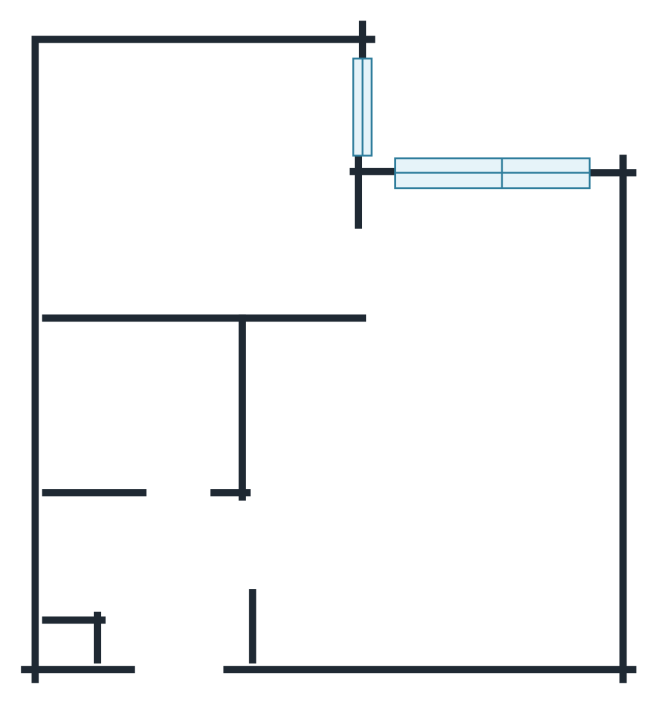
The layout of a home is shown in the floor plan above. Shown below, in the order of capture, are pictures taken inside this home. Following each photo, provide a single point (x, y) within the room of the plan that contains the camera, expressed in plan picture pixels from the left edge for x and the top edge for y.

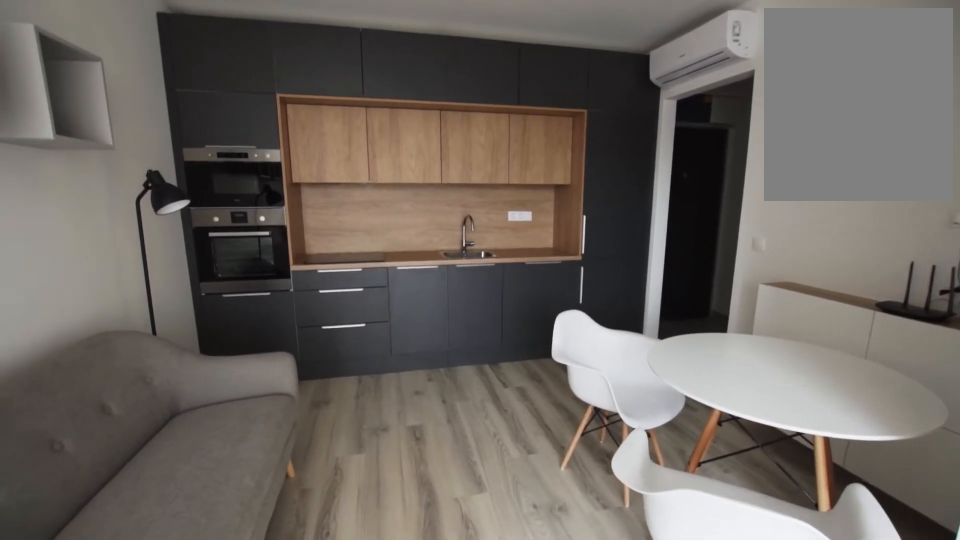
(422, 453)
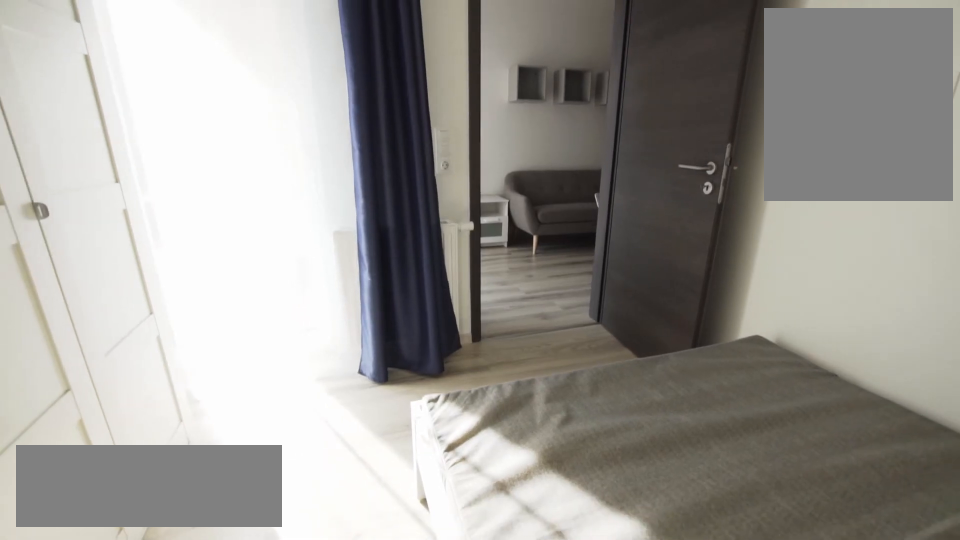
(190, 169)
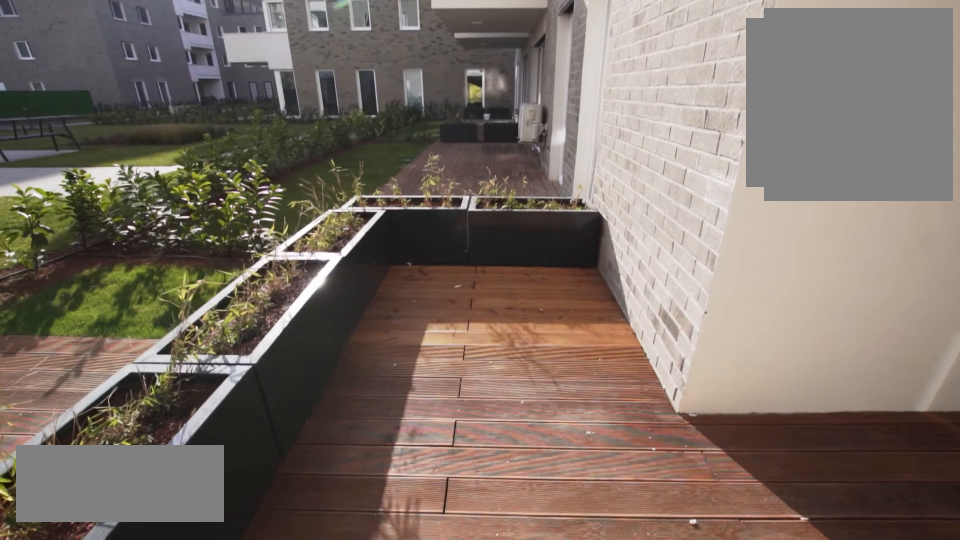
(498, 86)
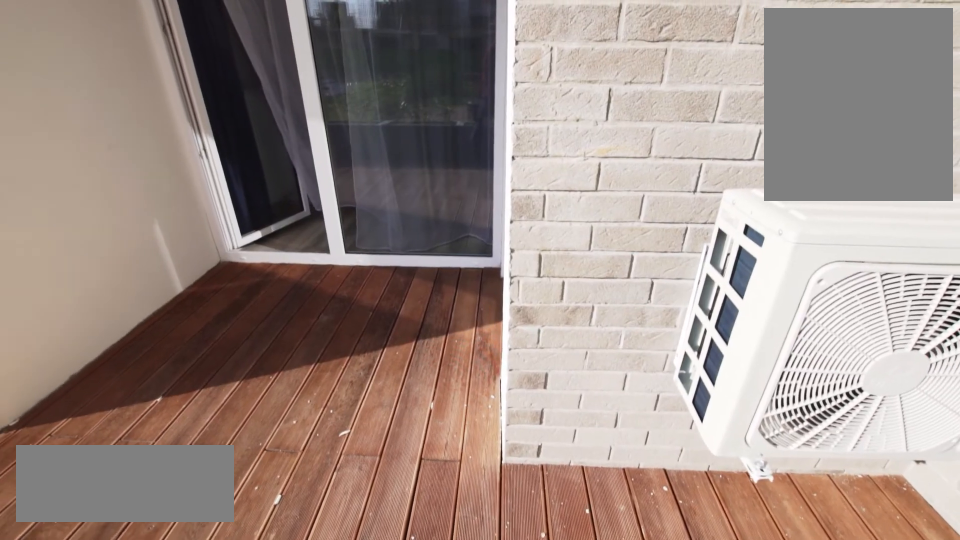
(498, 87)
